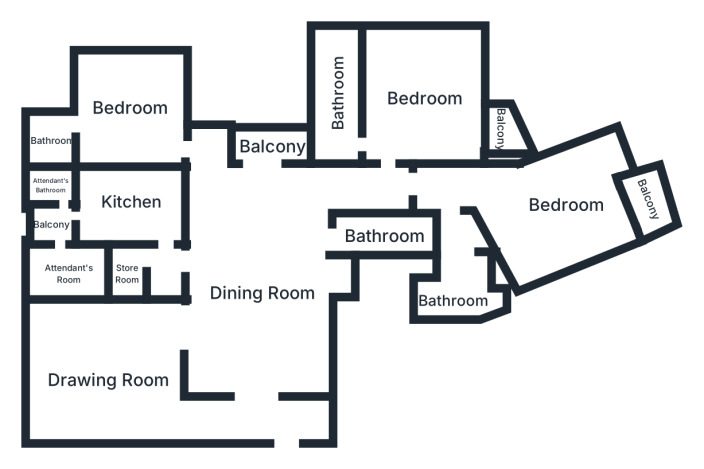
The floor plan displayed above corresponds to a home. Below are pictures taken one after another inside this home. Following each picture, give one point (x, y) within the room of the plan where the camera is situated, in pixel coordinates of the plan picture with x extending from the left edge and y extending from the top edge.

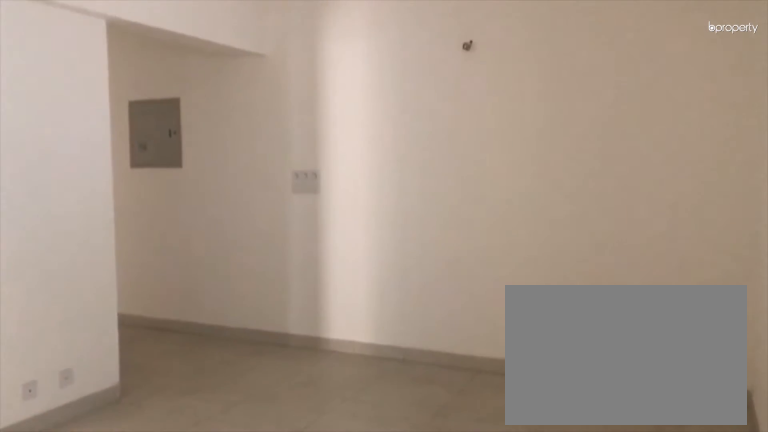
(111, 388)
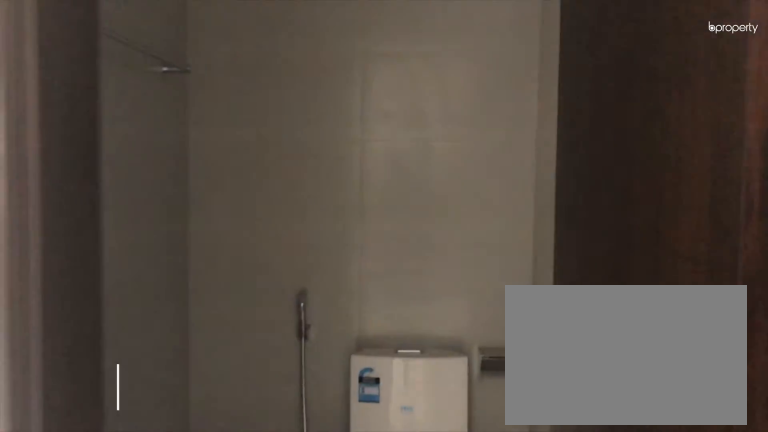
(384, 236)
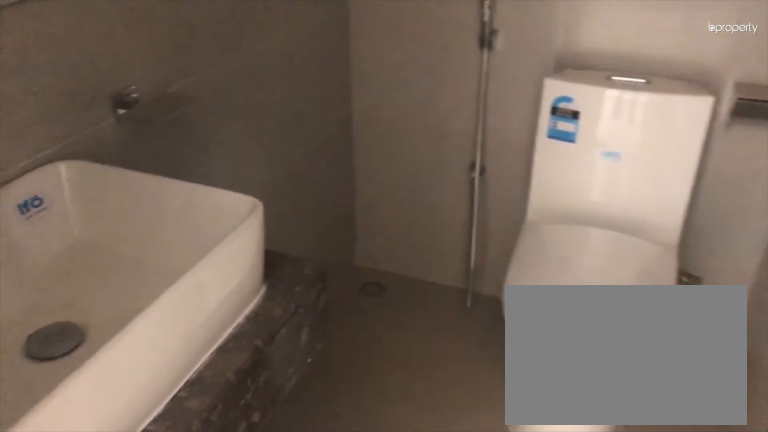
(384, 237)
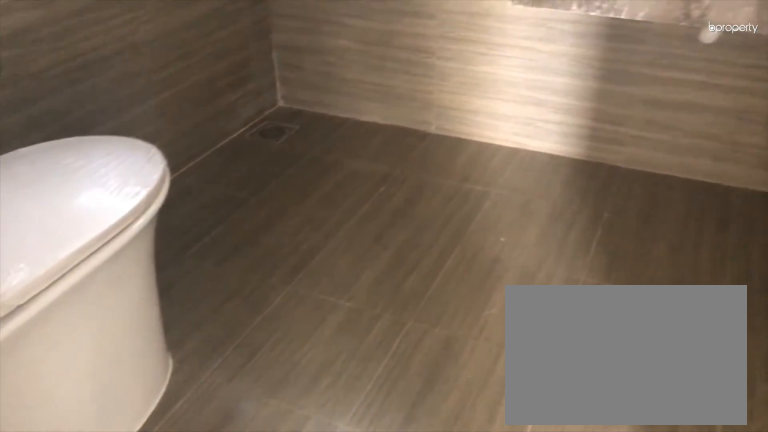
(56, 141)
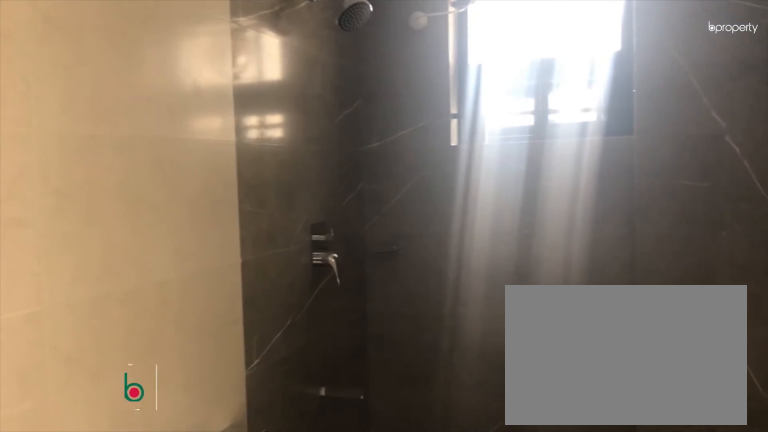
(339, 91)
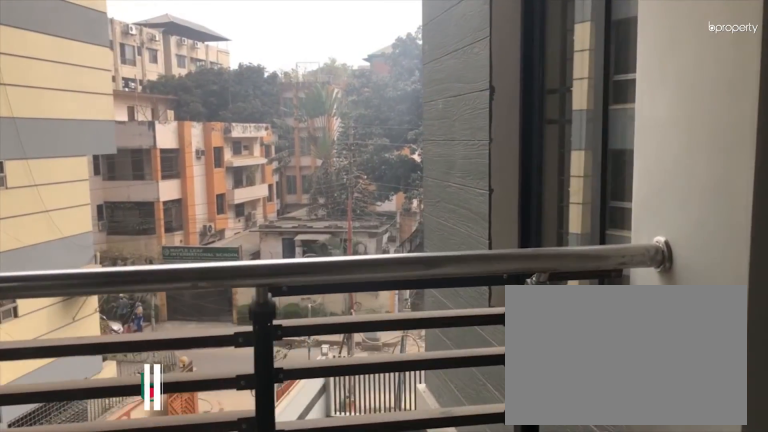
(500, 126)
